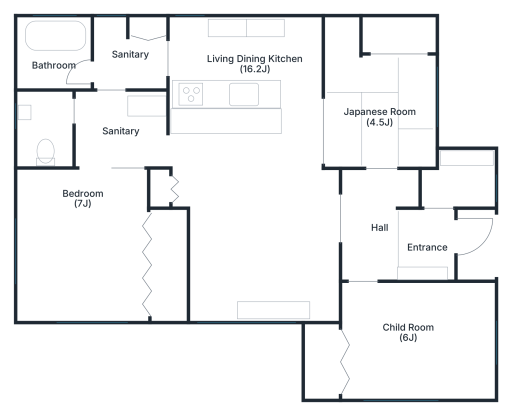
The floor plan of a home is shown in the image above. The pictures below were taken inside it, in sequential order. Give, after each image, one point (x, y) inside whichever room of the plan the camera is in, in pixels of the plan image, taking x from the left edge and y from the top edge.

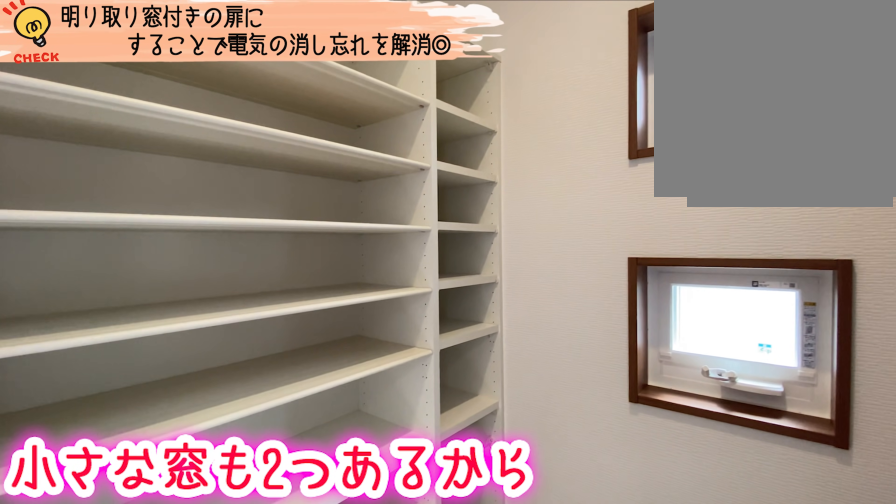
(460, 182)
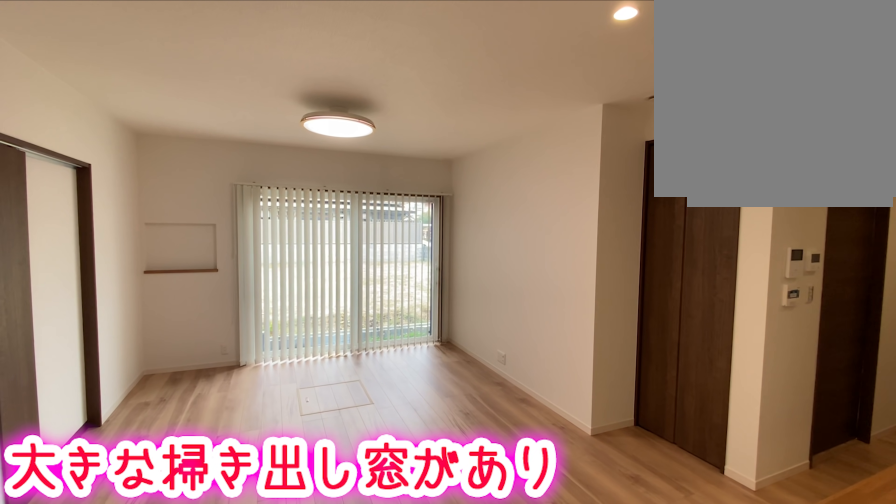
(257, 216)
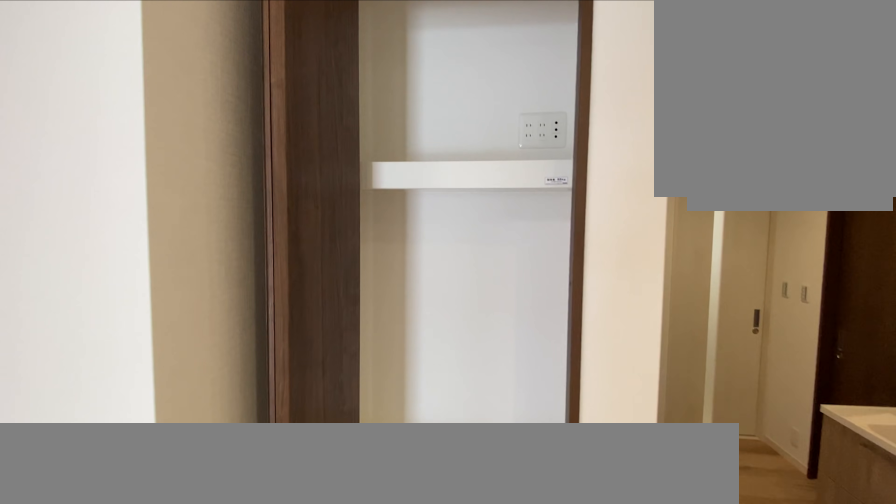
(257, 216)
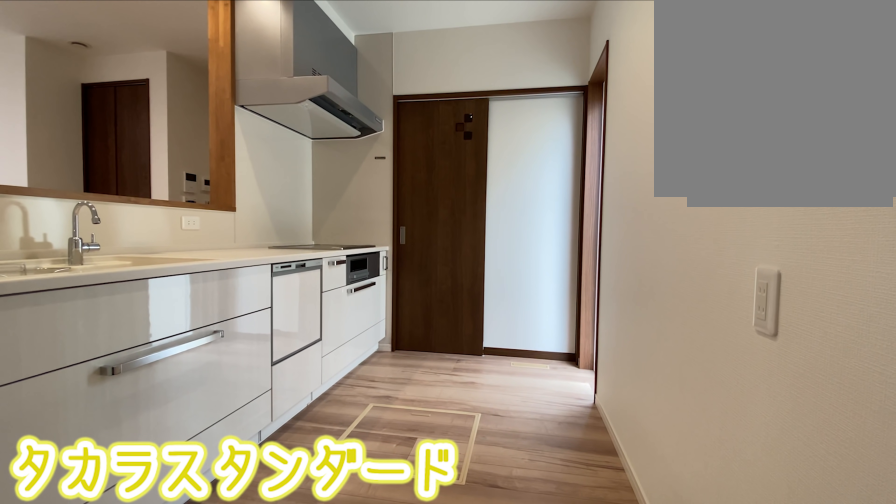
(228, 61)
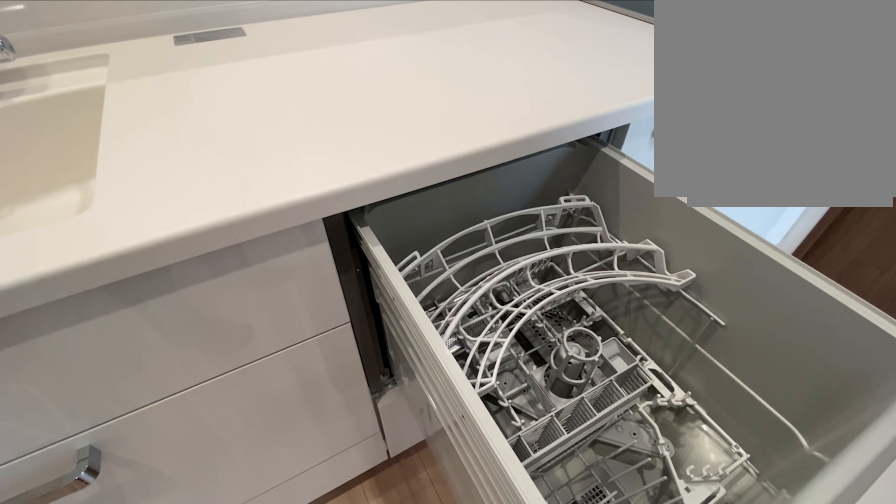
(228, 61)
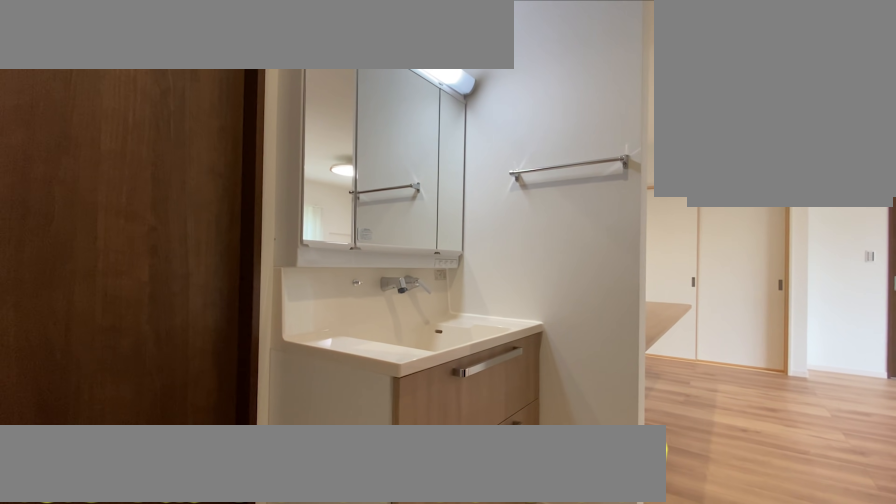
(113, 134)
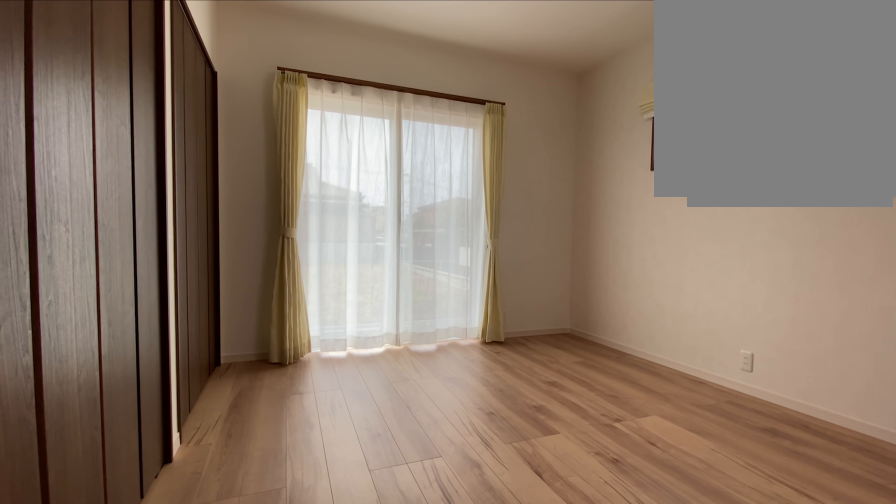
(83, 256)
